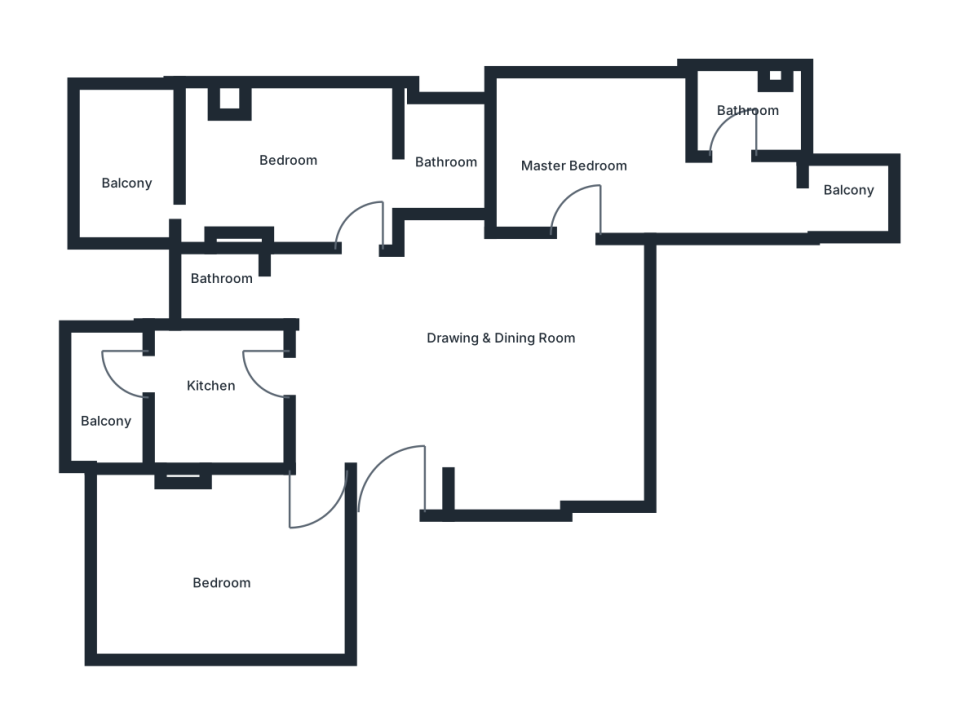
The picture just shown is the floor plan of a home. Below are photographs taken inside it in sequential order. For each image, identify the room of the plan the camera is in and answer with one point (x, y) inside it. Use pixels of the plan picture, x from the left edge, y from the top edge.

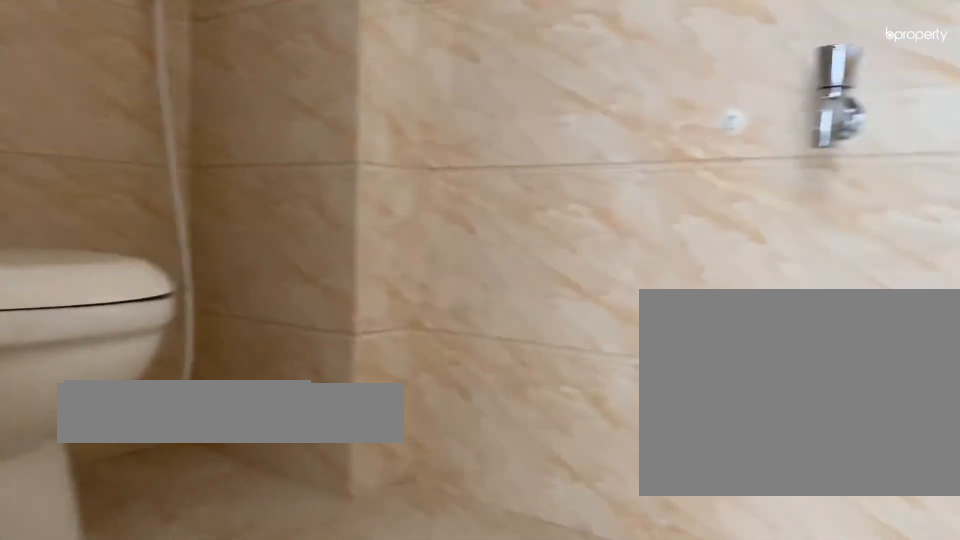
(433, 159)
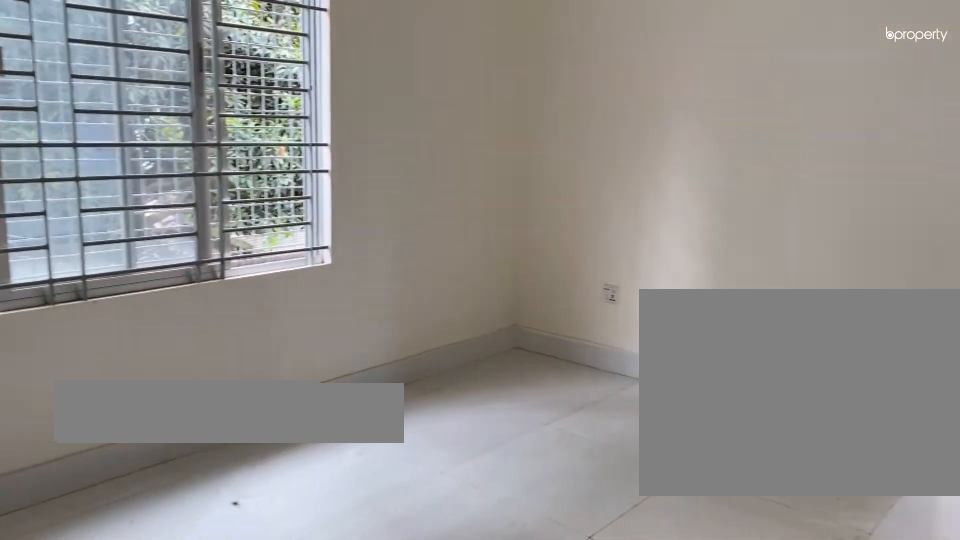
(585, 169)
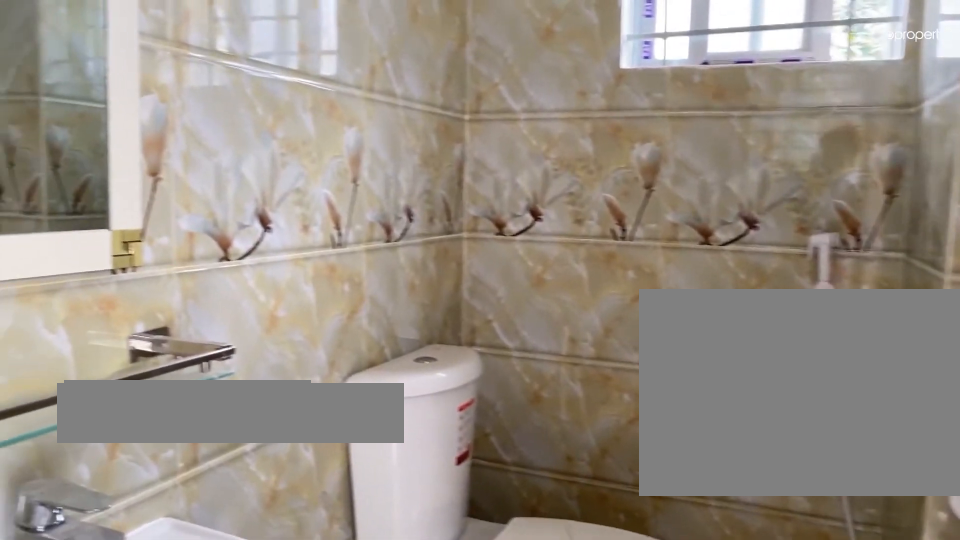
(752, 118)
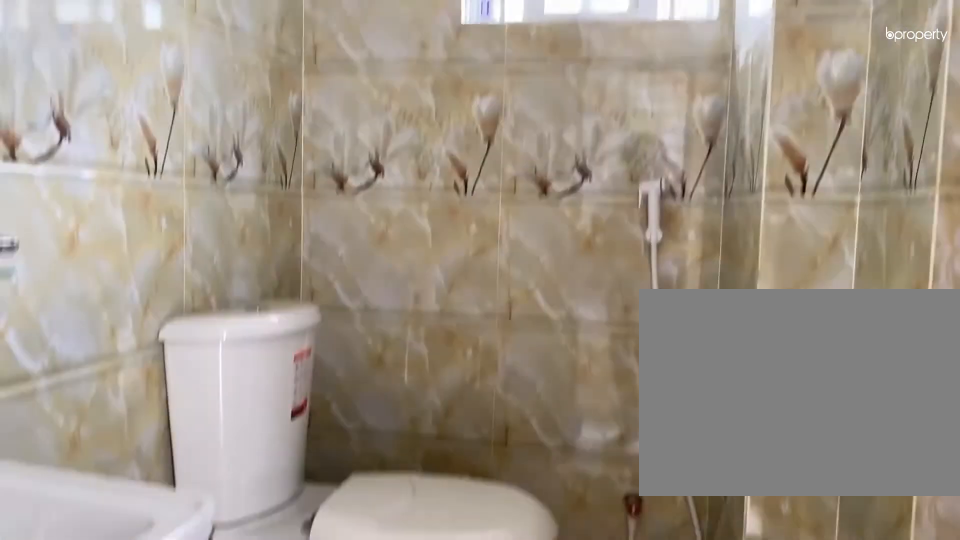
(752, 118)
